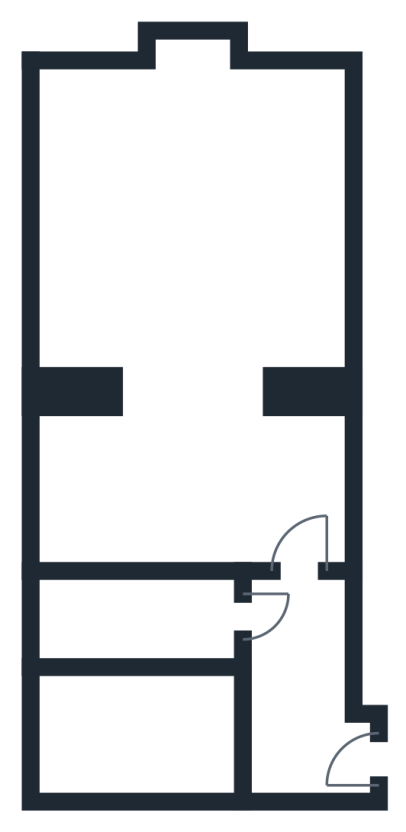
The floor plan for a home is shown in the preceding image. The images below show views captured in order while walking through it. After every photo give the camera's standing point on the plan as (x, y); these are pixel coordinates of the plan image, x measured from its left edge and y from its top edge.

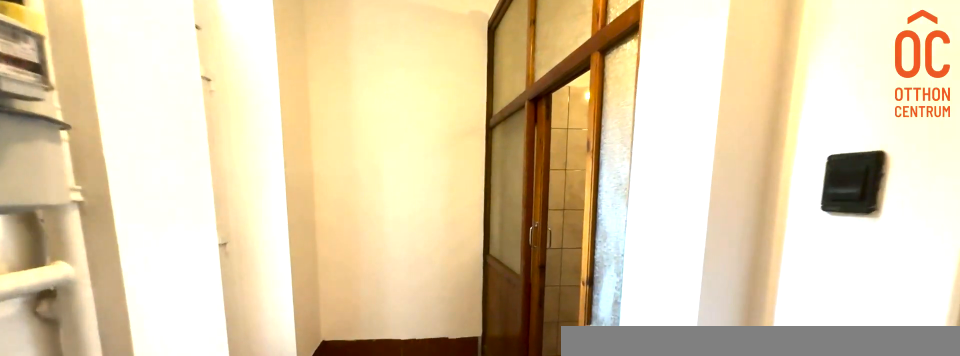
(318, 695)
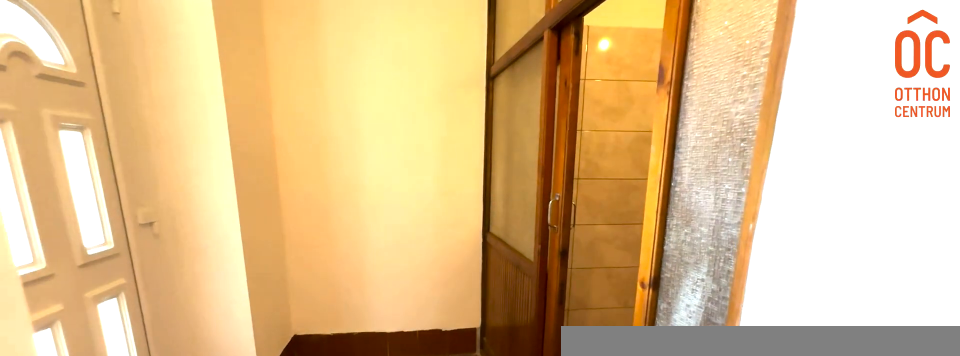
(293, 733)
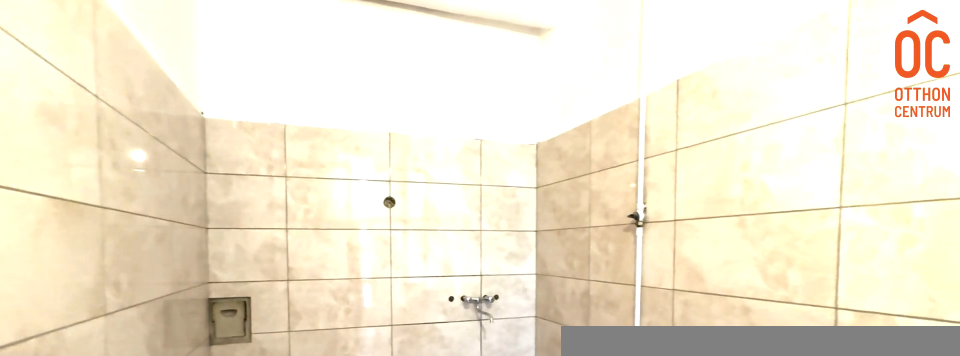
(188, 728)
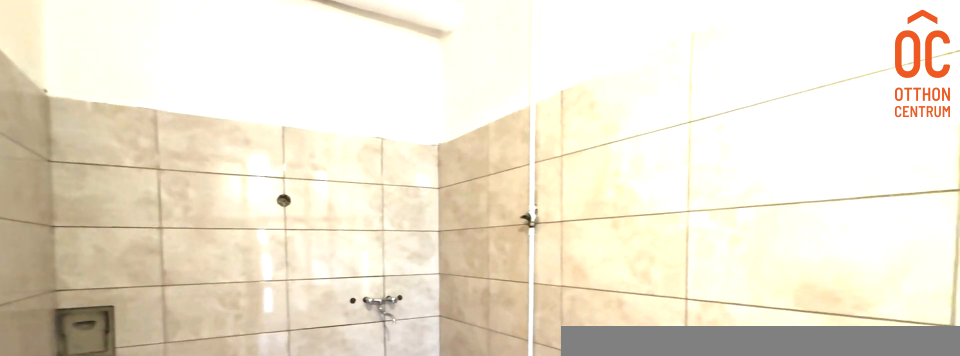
(188, 728)
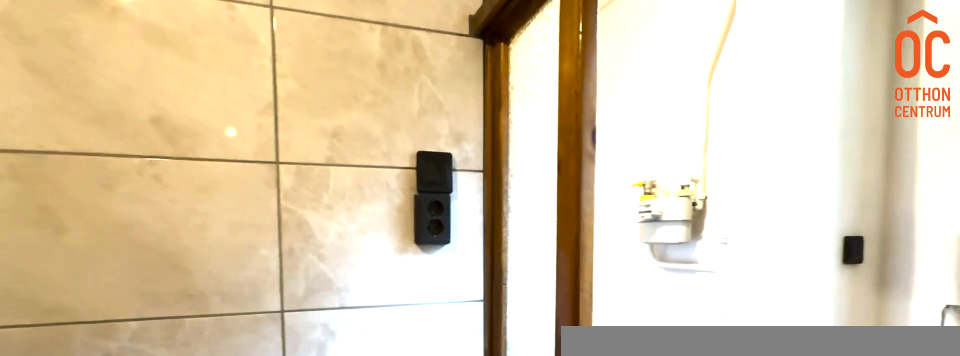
(188, 728)
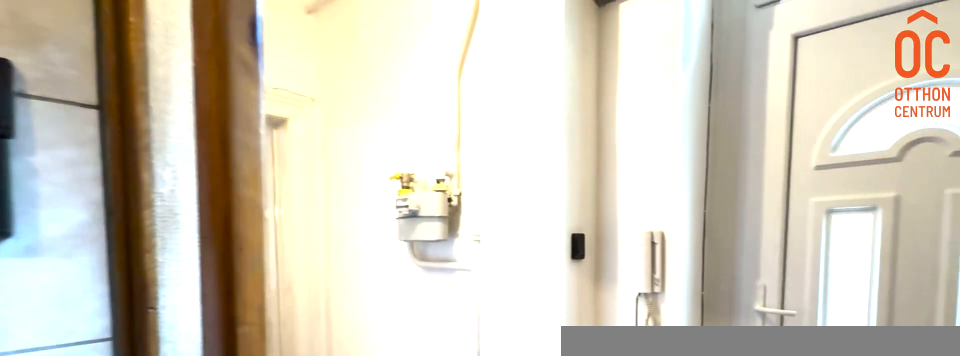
(203, 728)
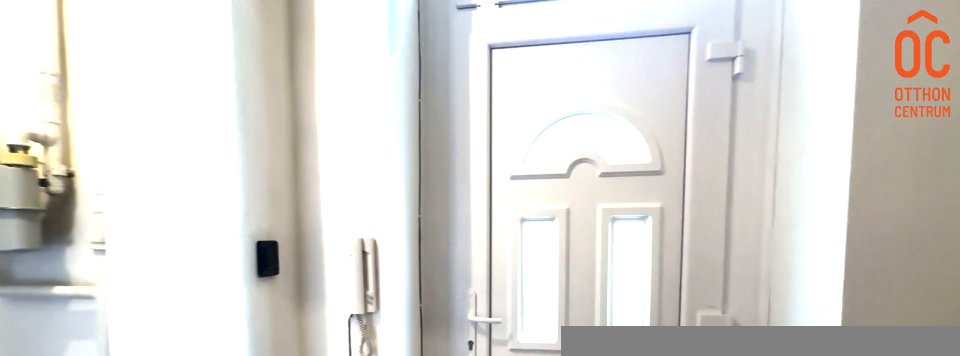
(248, 728)
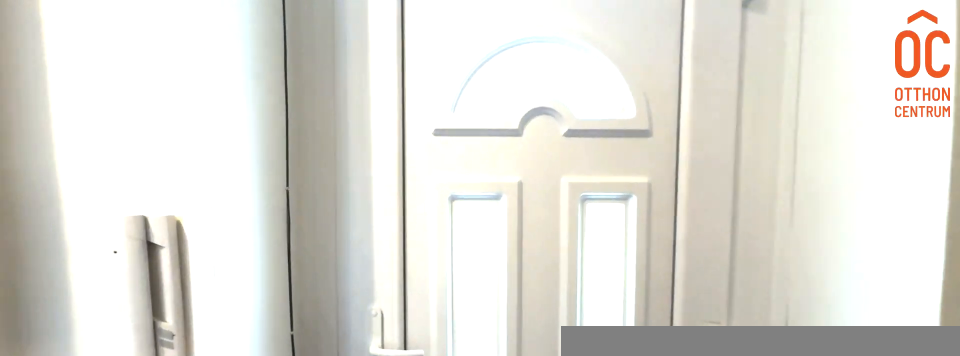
(297, 728)
